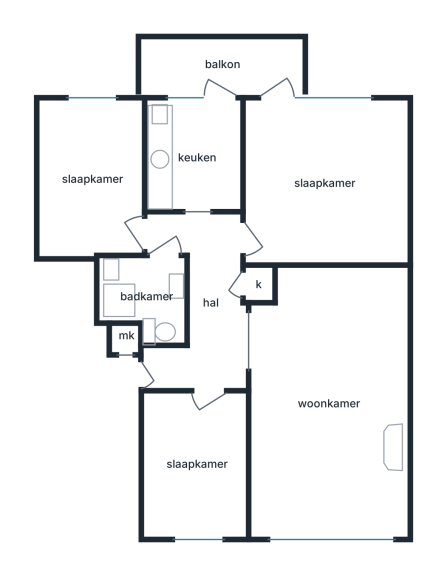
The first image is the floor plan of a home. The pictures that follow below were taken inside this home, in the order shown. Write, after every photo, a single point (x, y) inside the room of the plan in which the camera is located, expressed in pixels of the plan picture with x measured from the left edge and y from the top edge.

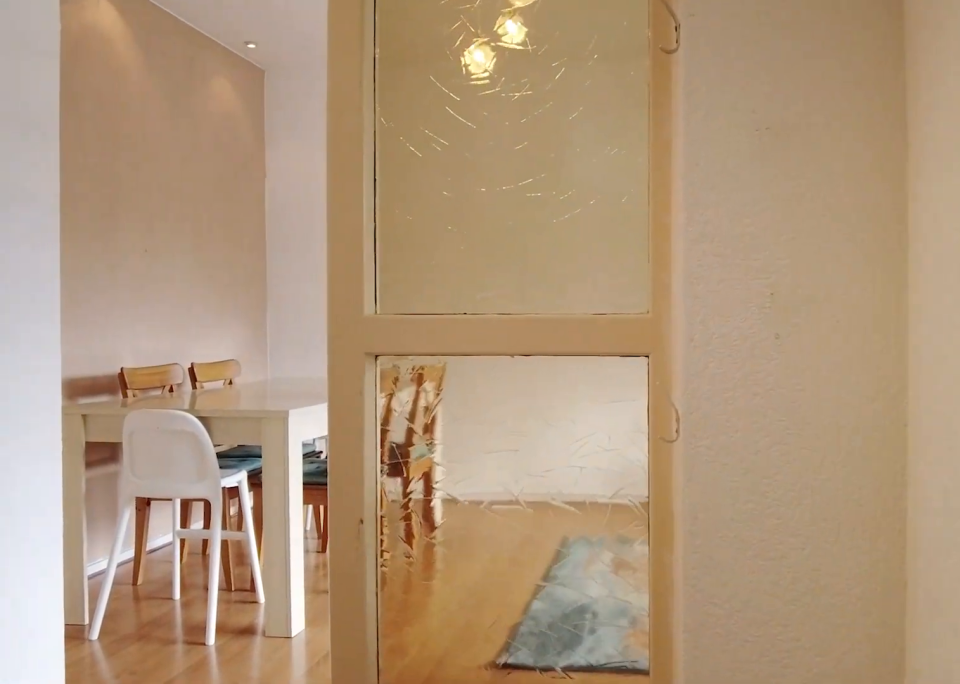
(203, 301)
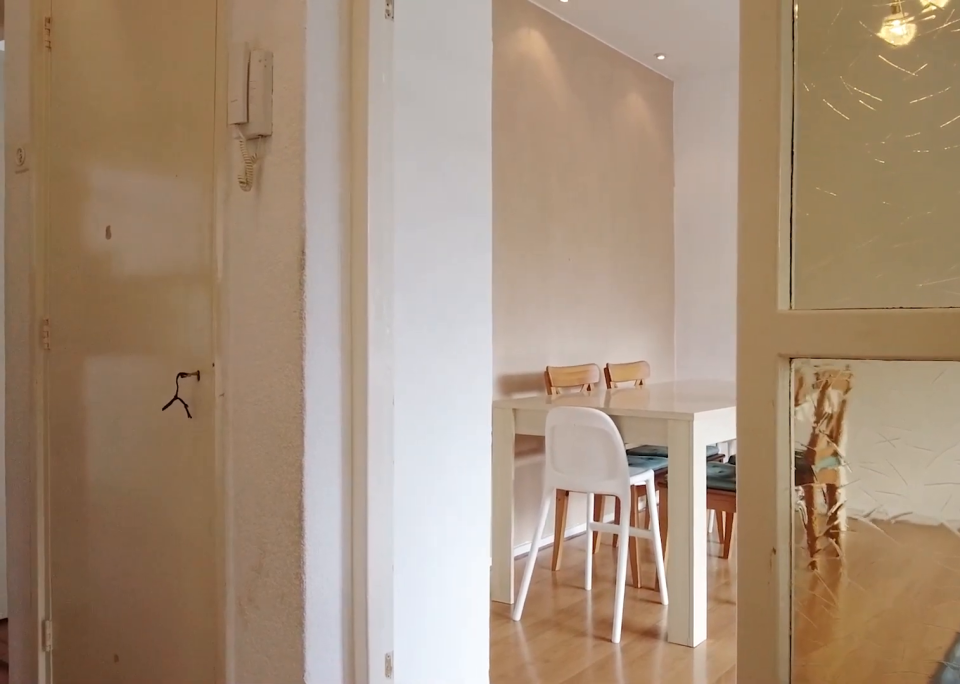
(203, 301)
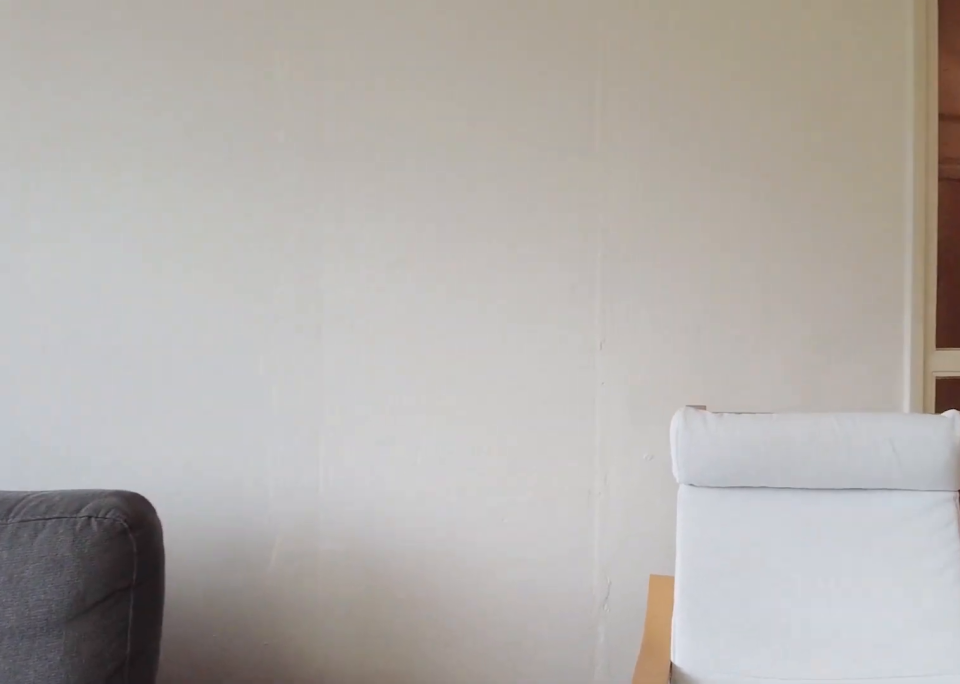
(328, 402)
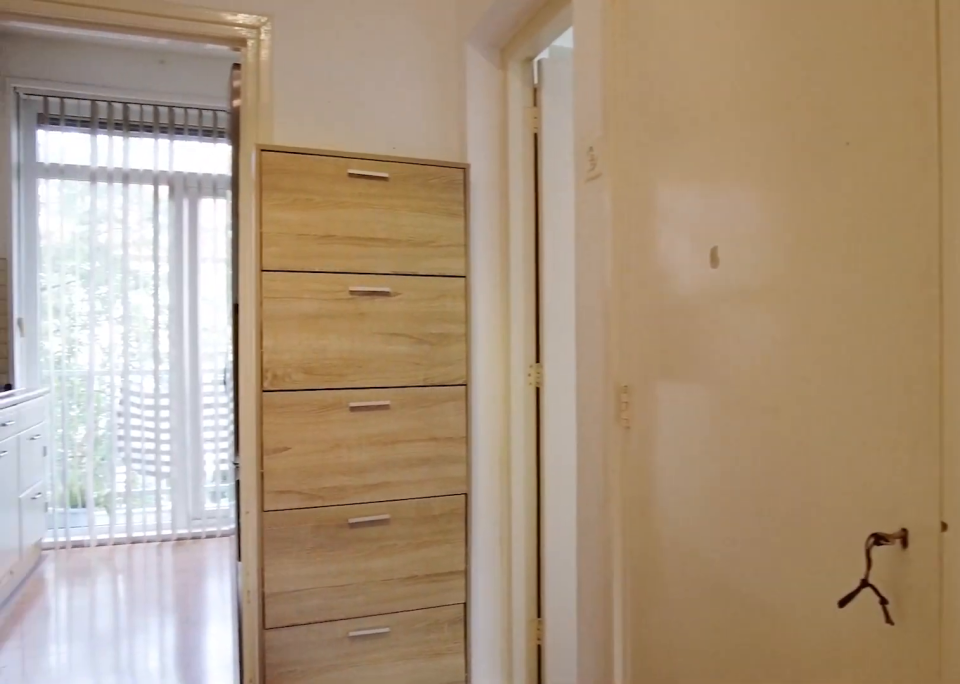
(203, 302)
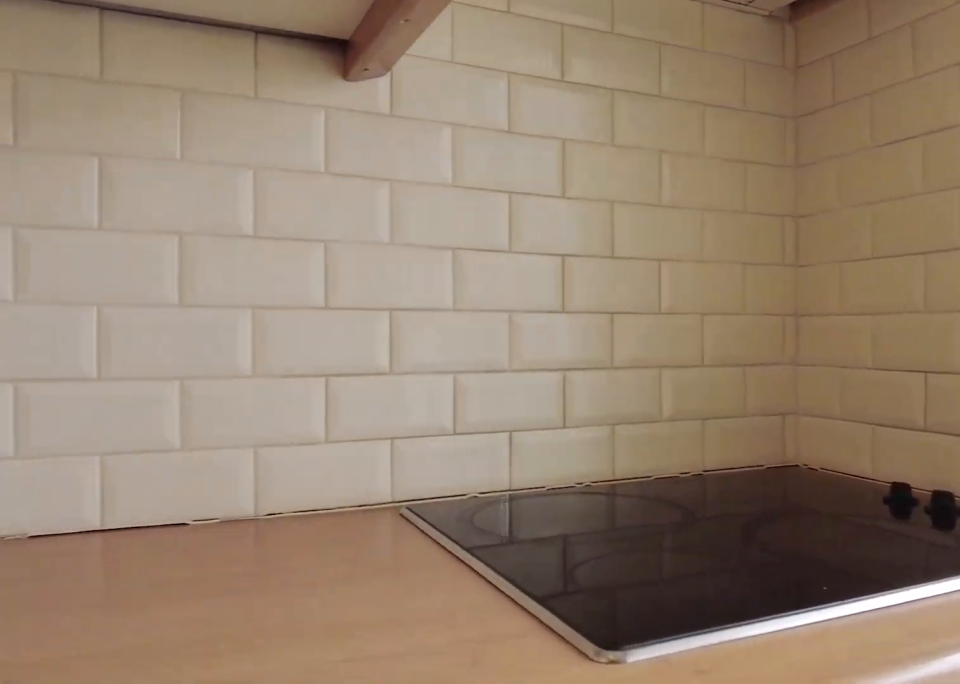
(195, 157)
